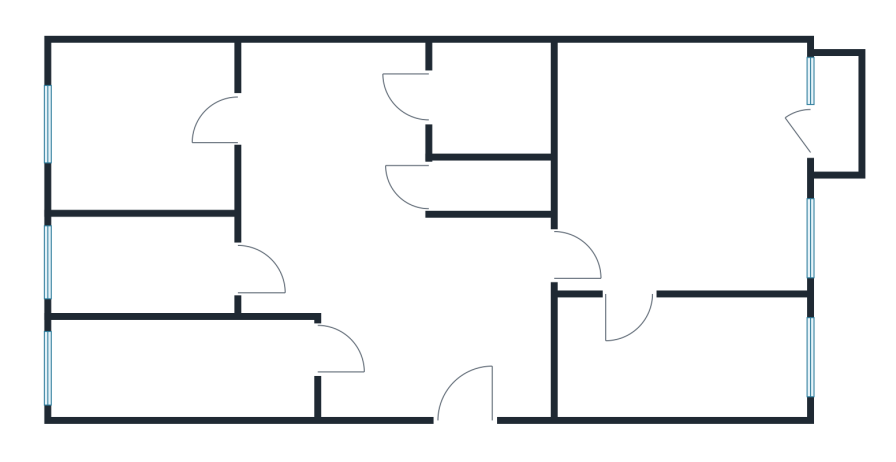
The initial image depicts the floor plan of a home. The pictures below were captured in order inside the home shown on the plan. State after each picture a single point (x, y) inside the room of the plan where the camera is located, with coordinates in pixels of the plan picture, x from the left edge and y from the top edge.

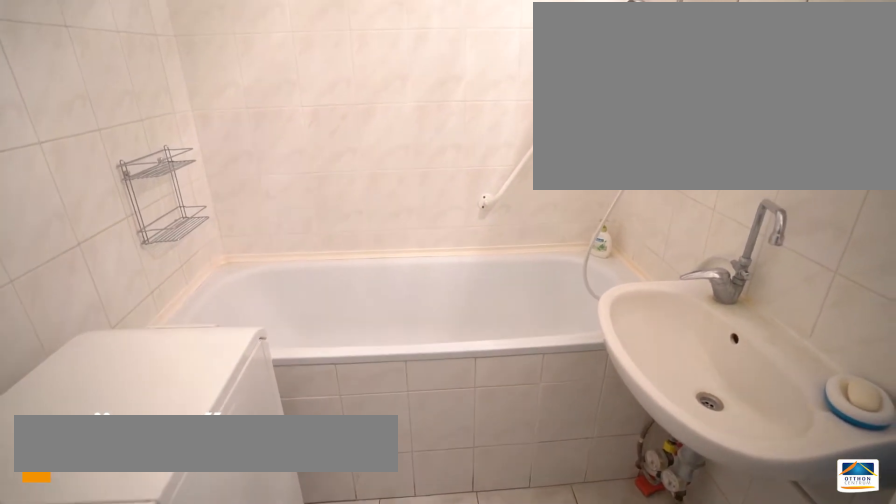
(486, 102)
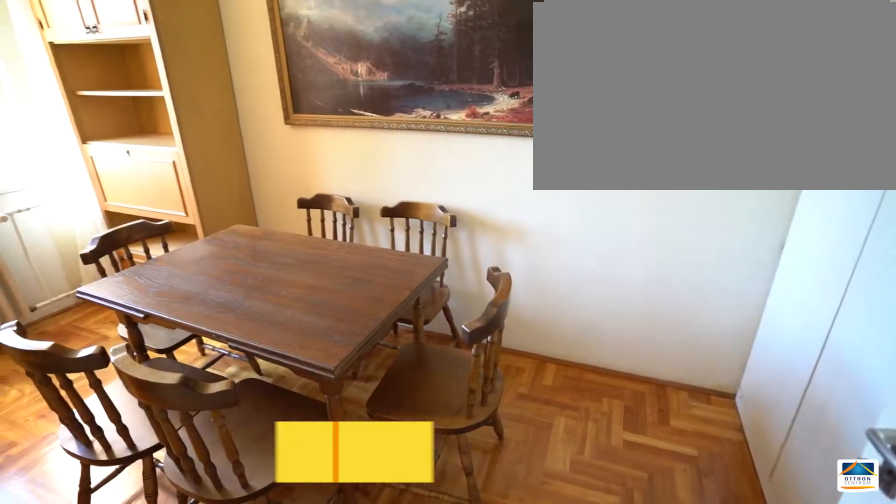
(672, 370)
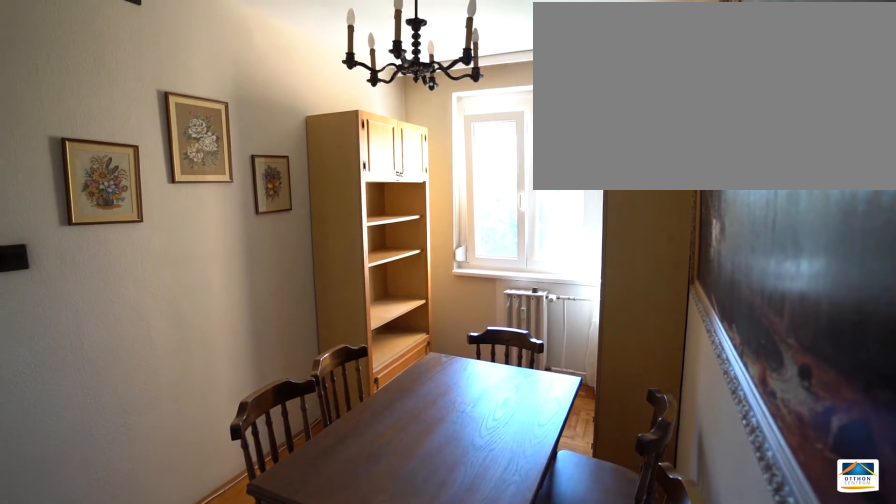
(673, 370)
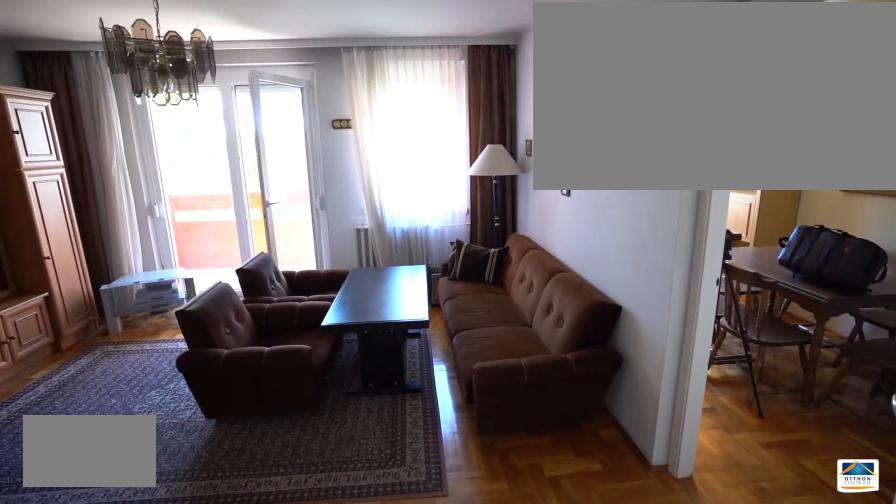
(683, 181)
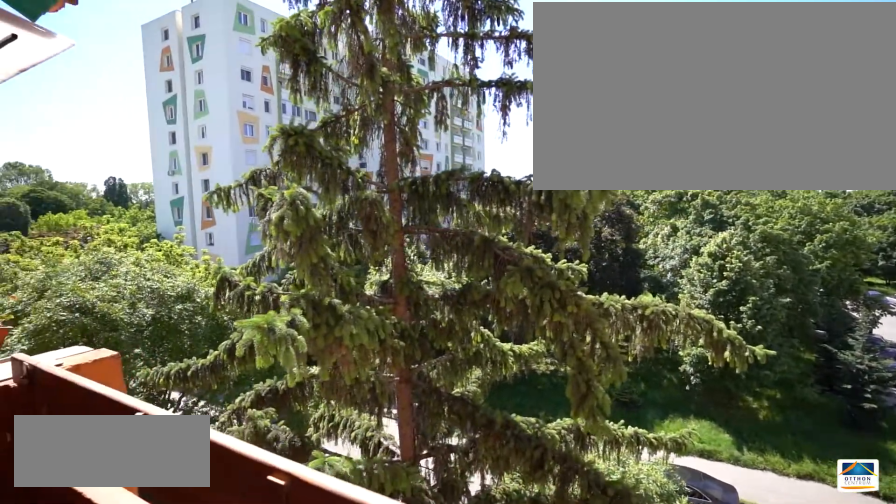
(835, 108)
